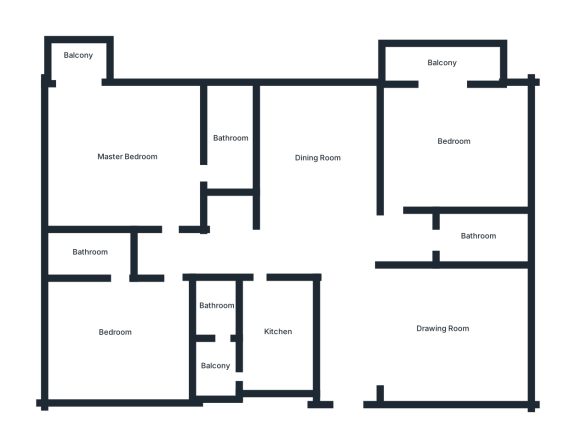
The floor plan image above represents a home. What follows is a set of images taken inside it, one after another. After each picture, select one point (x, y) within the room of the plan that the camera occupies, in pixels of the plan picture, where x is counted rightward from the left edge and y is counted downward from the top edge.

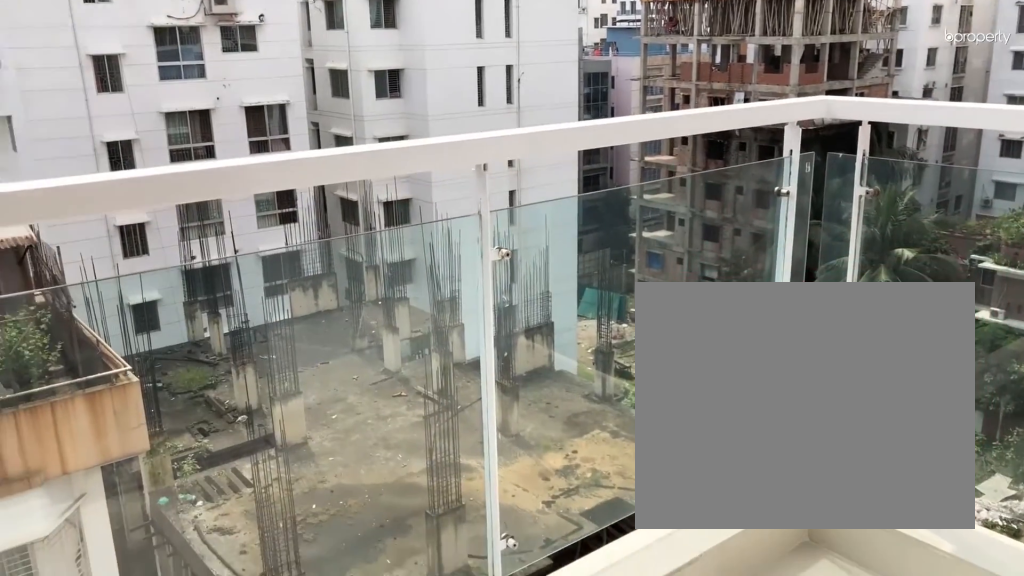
(442, 62)
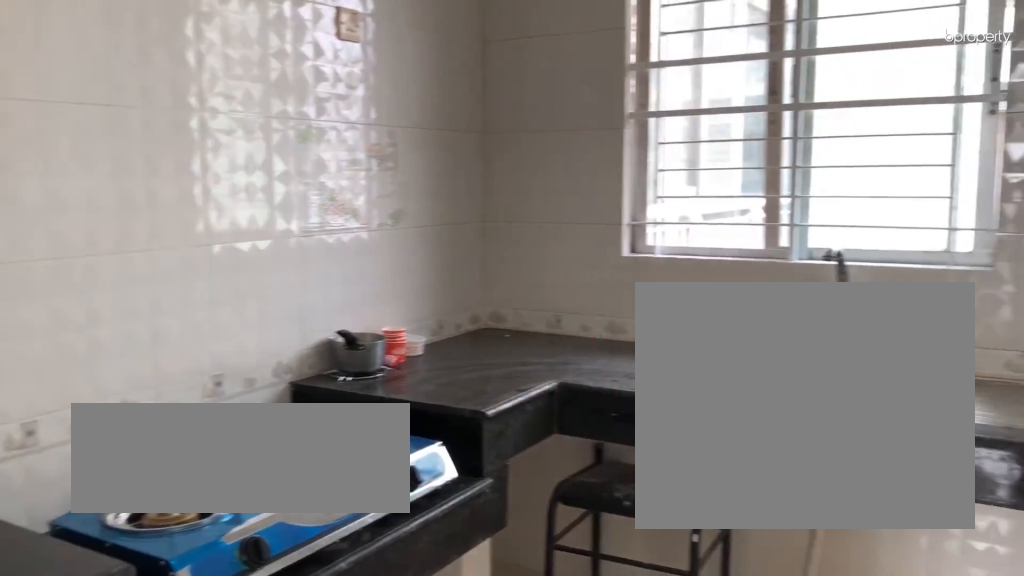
(278, 331)
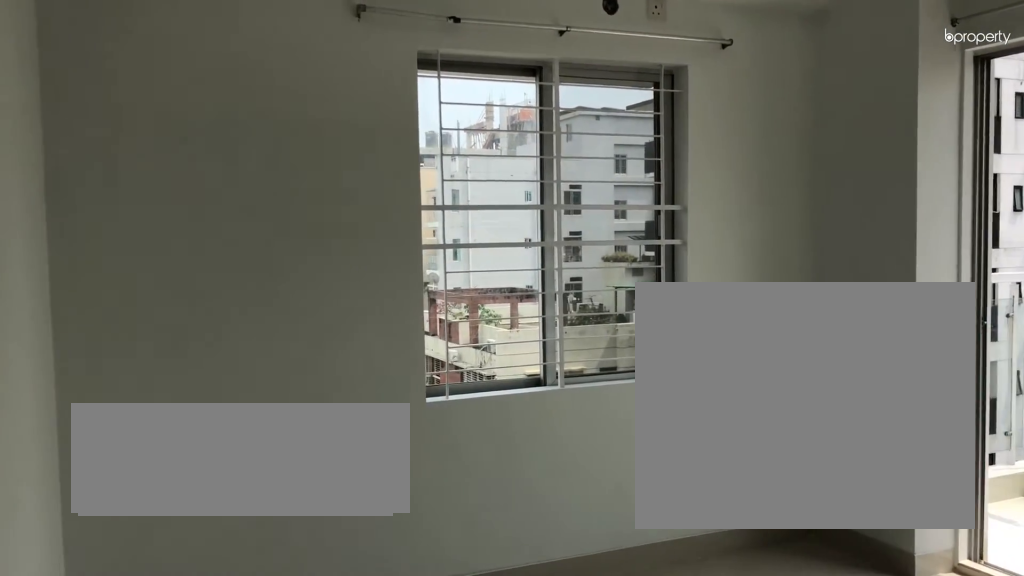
(127, 156)
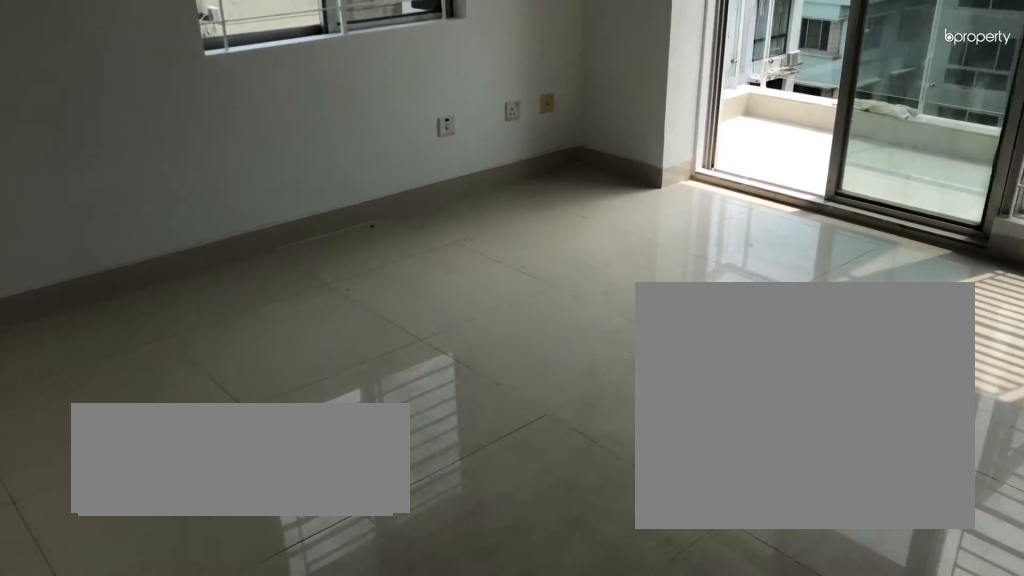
(127, 156)
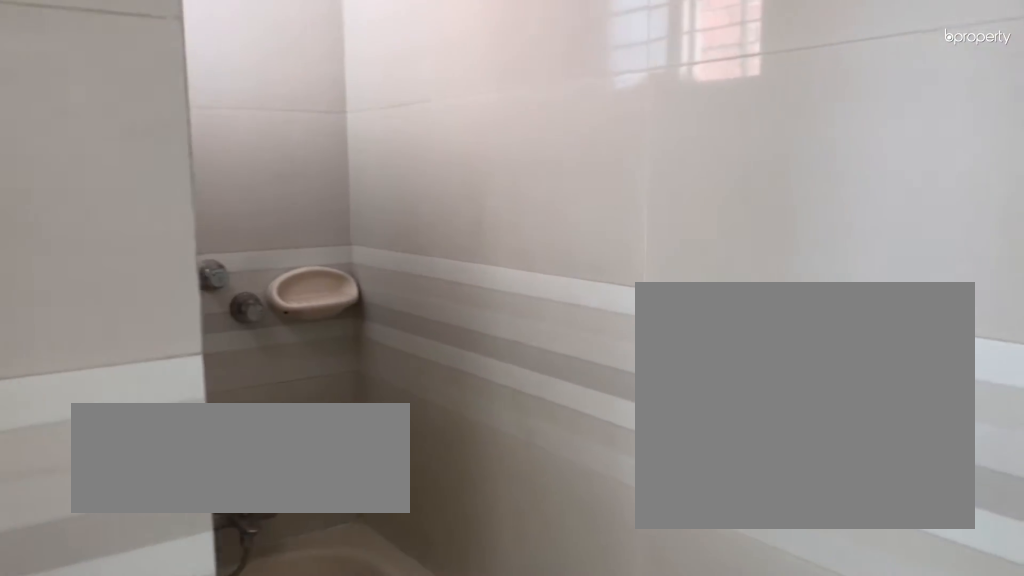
(229, 138)
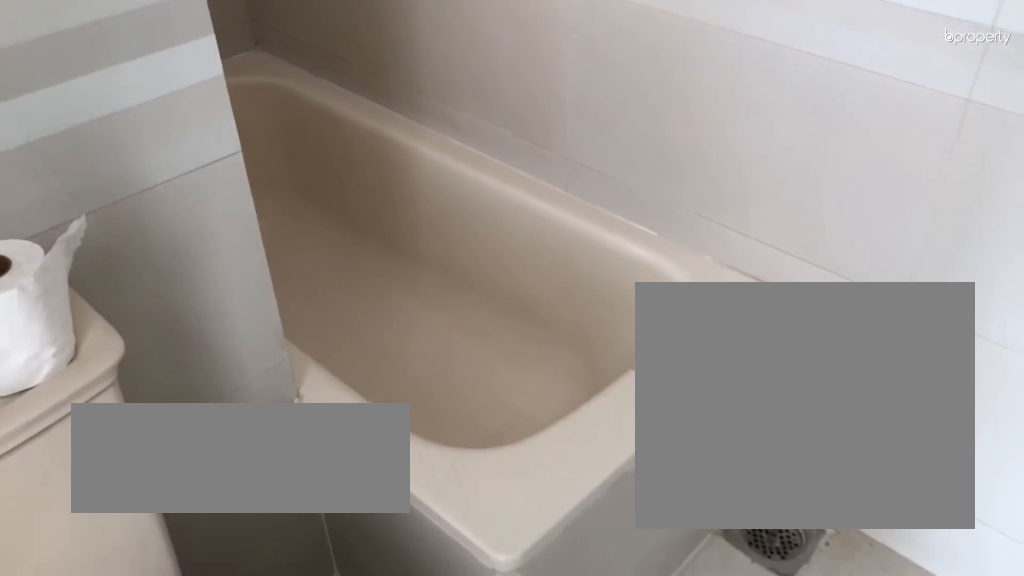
(229, 138)
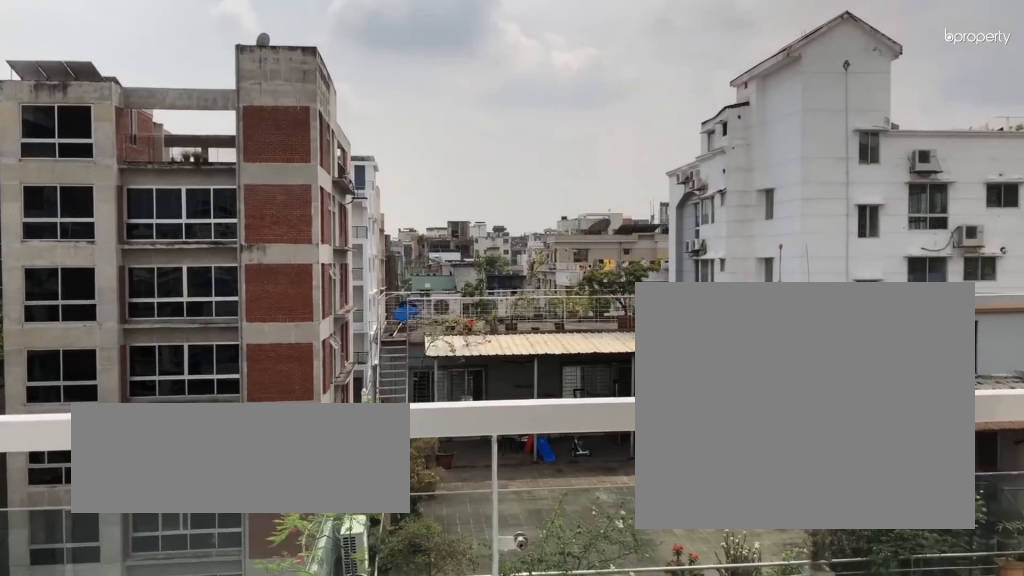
(78, 55)
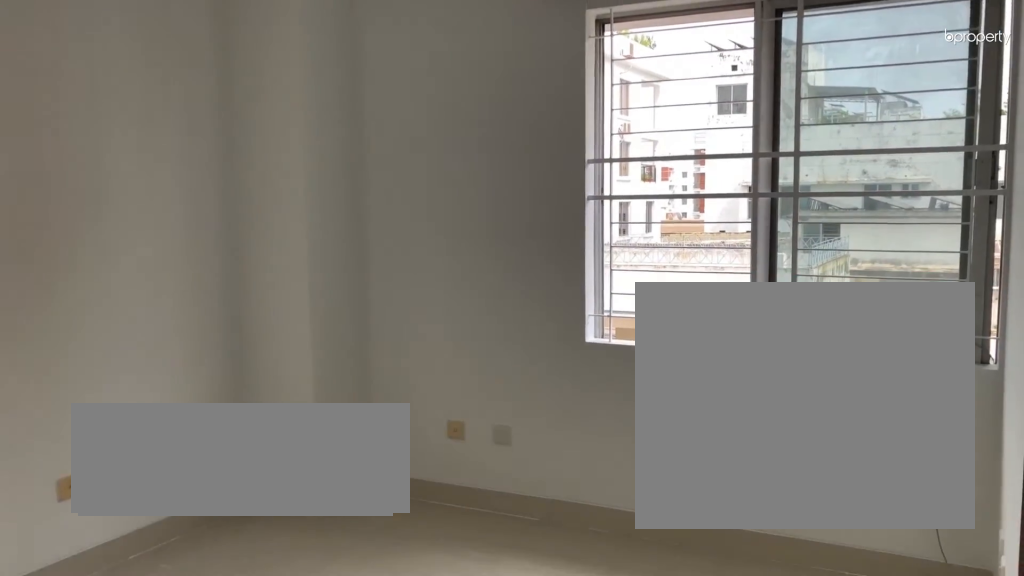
(115, 332)
